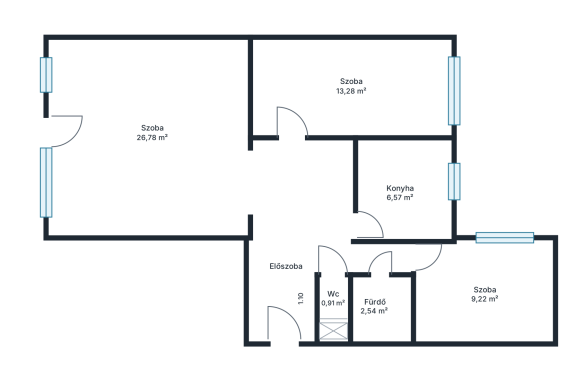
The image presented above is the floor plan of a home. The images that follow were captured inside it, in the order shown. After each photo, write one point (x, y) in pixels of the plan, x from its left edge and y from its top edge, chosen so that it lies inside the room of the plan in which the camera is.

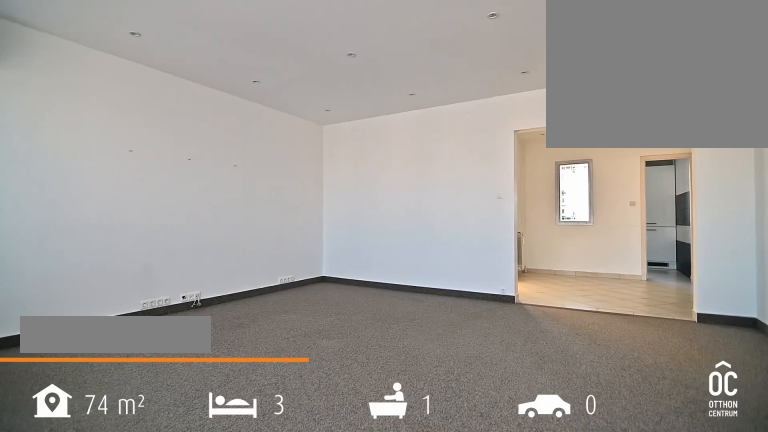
(151, 140)
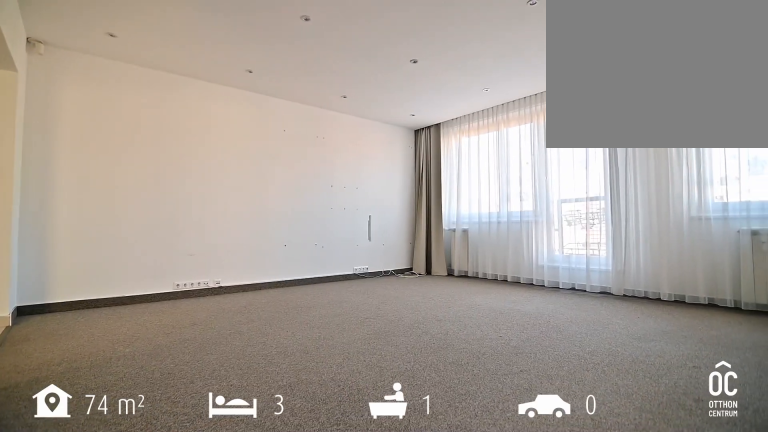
(151, 140)
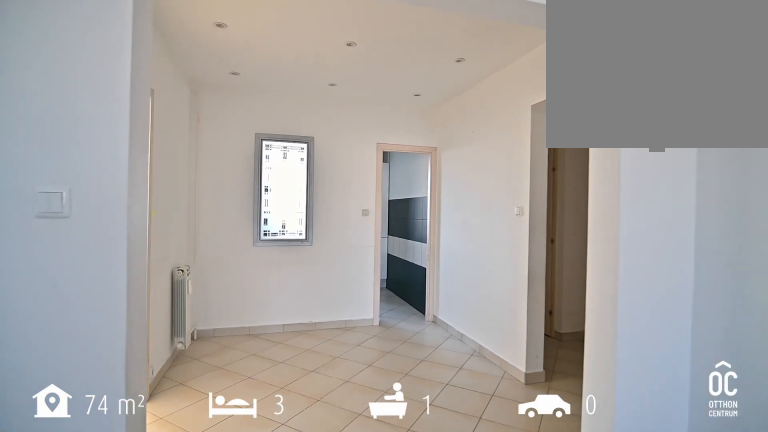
(249, 185)
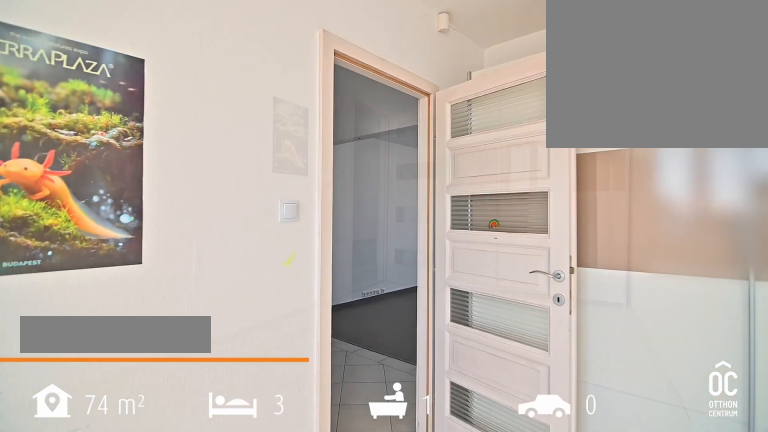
(350, 88)
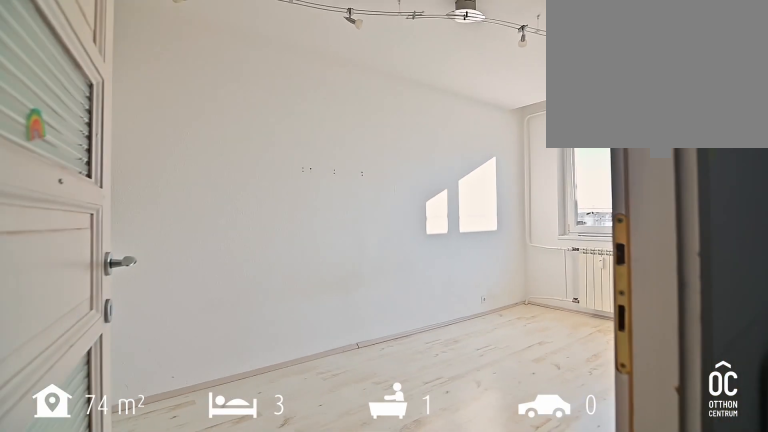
(349, 88)
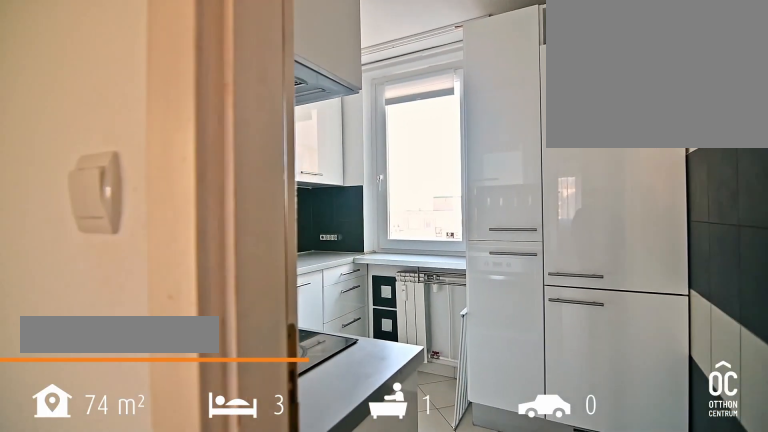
(400, 189)
